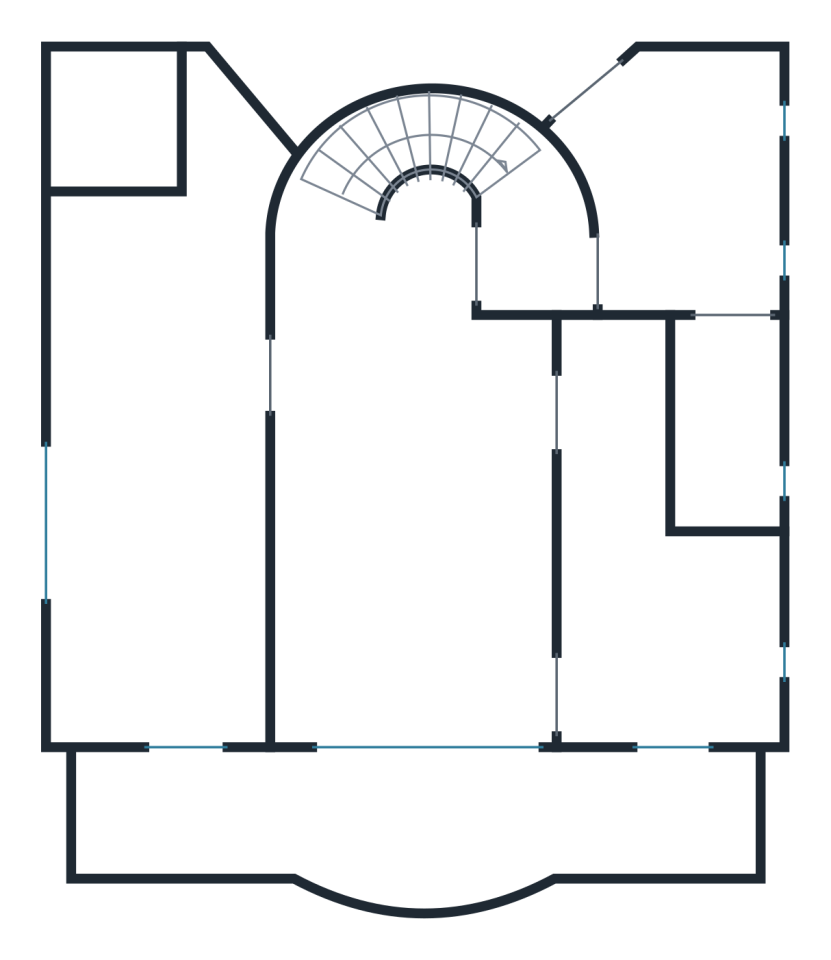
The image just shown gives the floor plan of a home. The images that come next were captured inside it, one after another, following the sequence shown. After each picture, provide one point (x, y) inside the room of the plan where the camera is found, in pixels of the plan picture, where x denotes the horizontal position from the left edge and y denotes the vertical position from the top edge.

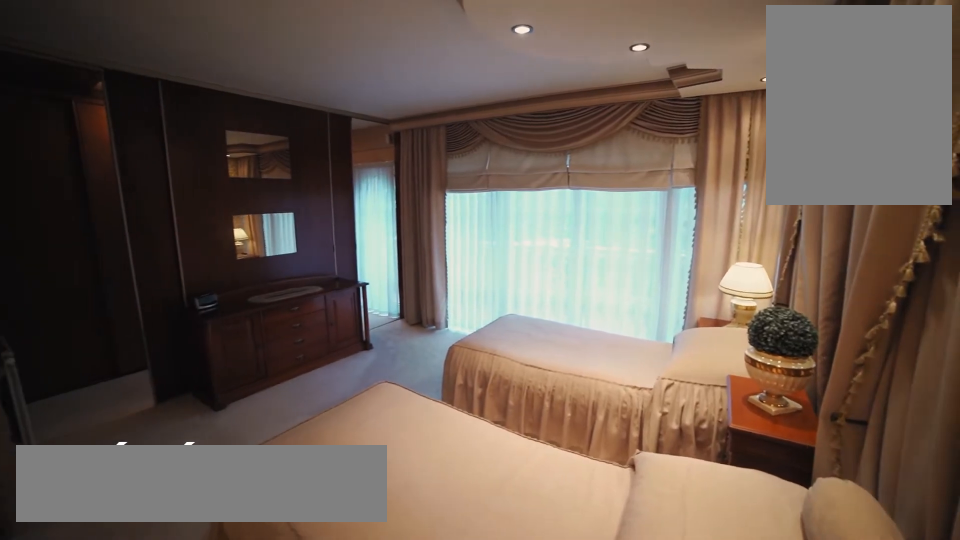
(339, 269)
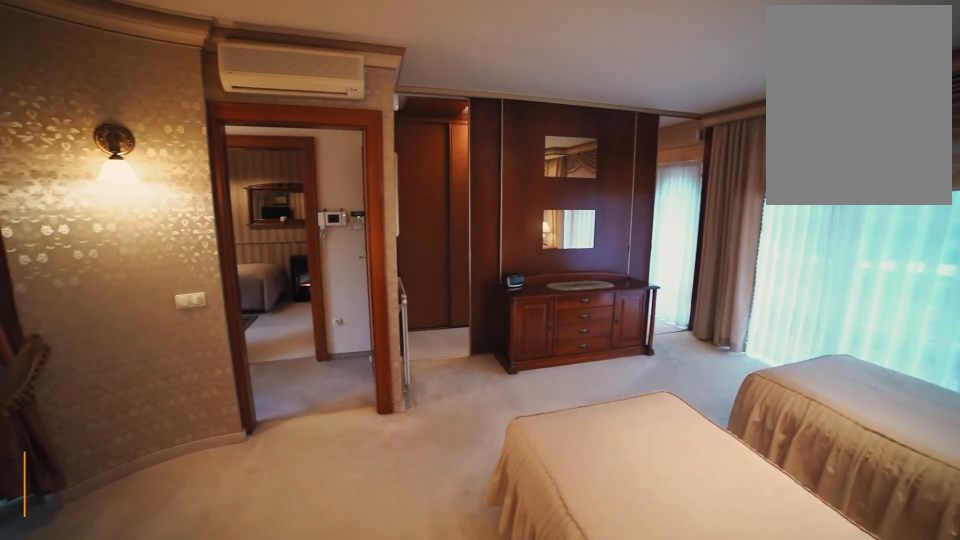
(338, 270)
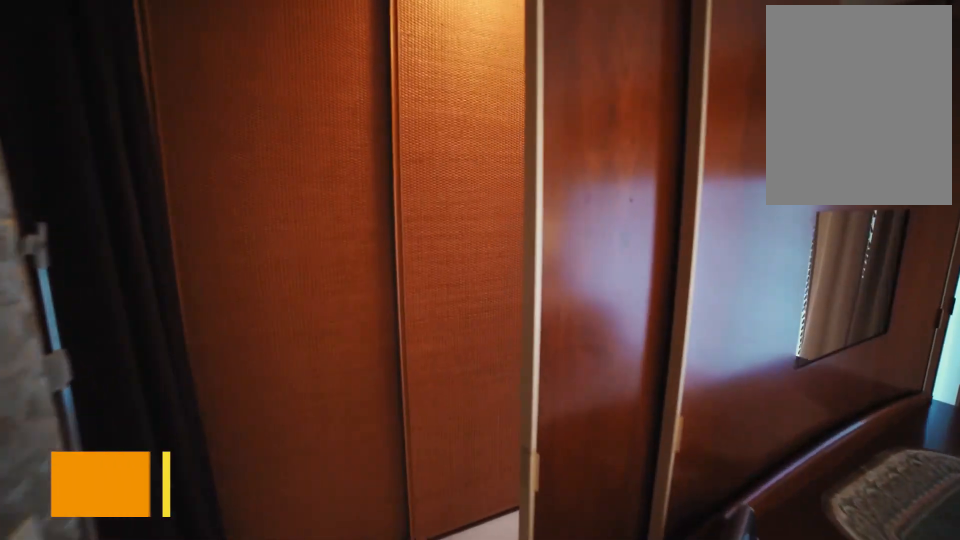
(501, 363)
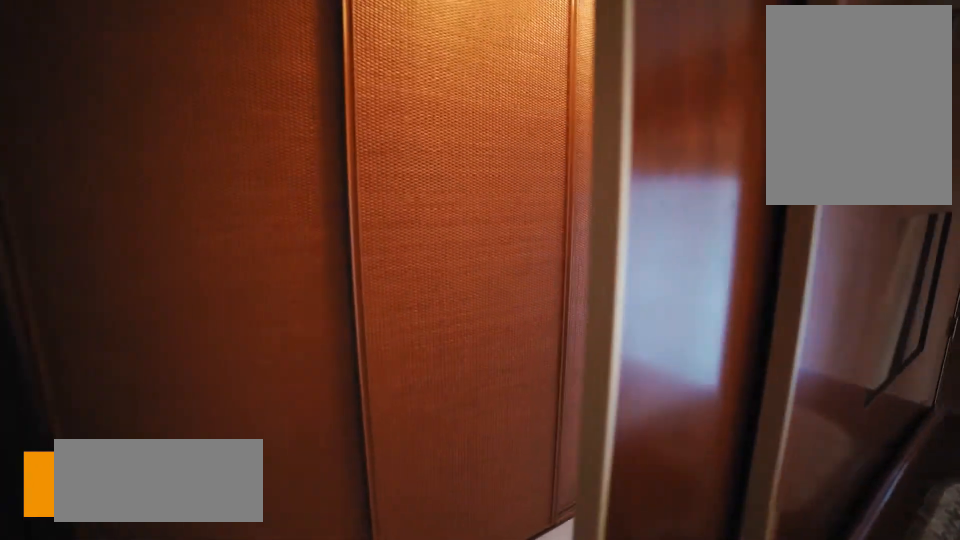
(524, 369)
